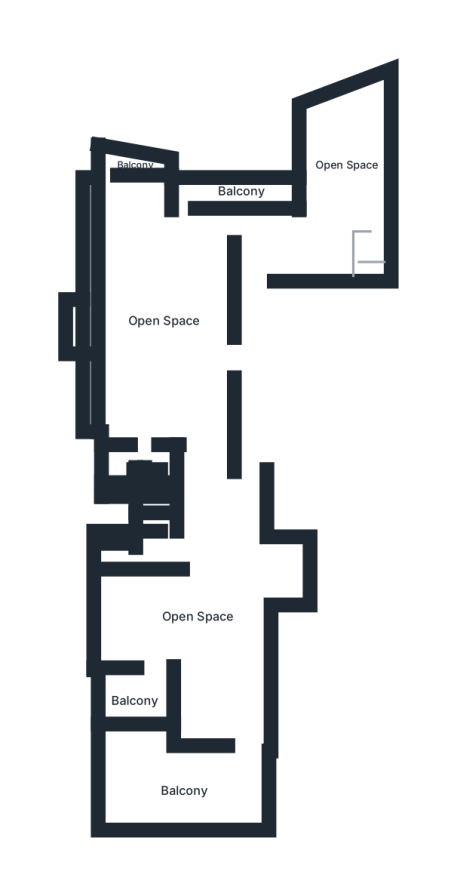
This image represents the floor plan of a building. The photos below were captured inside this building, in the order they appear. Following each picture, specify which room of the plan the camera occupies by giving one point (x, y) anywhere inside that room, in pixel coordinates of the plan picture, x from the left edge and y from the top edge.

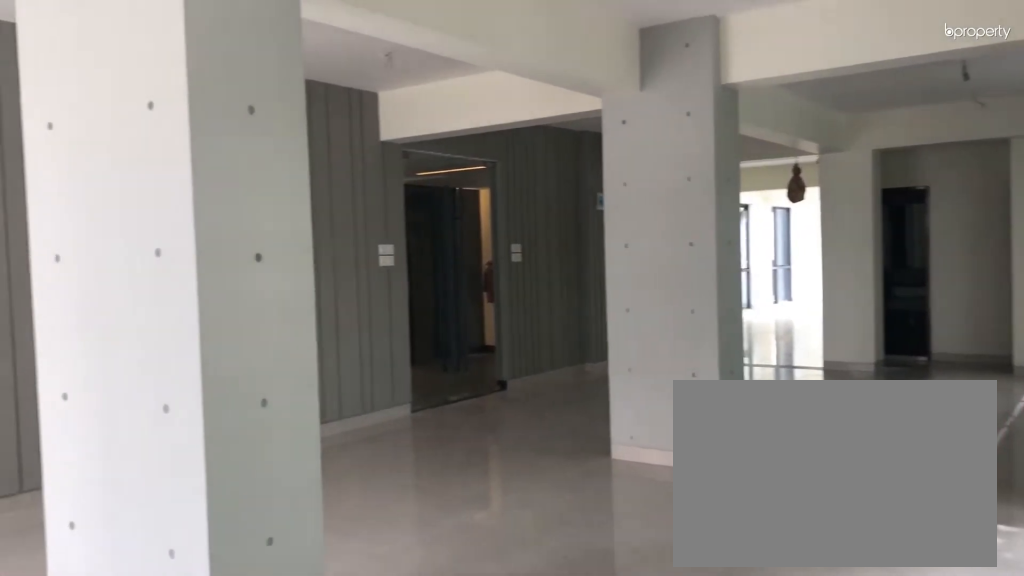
(171, 329)
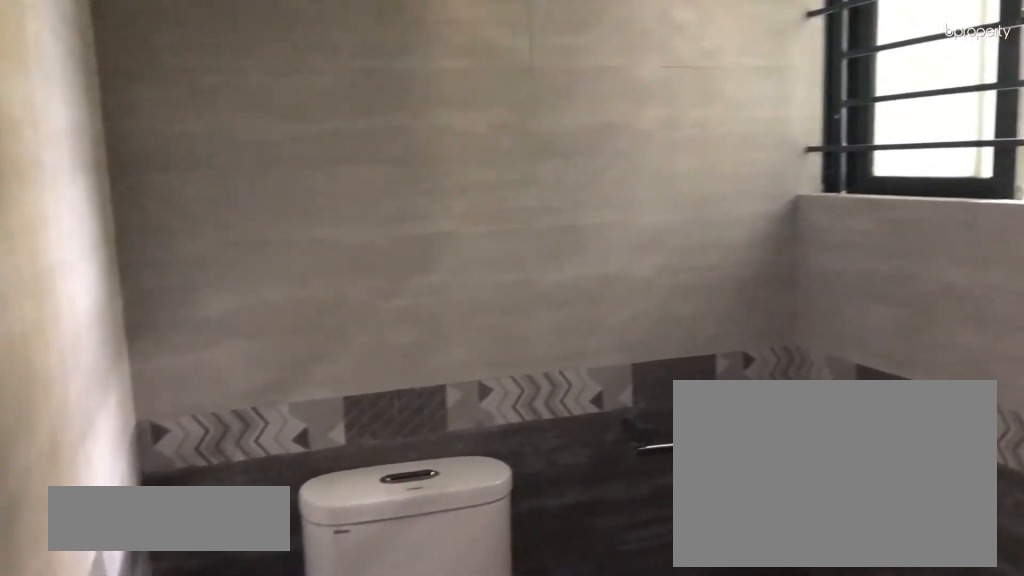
(116, 477)
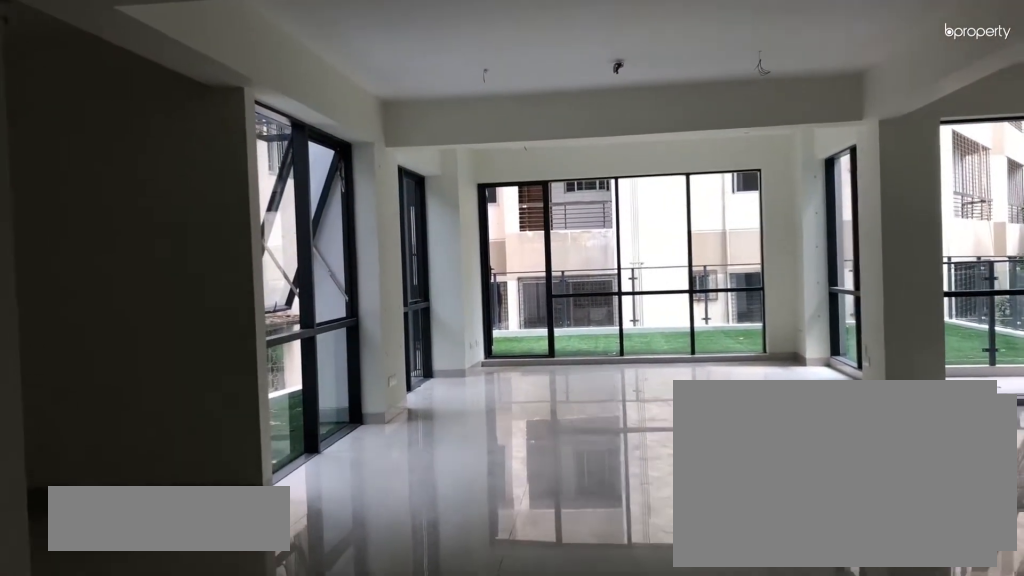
(194, 611)
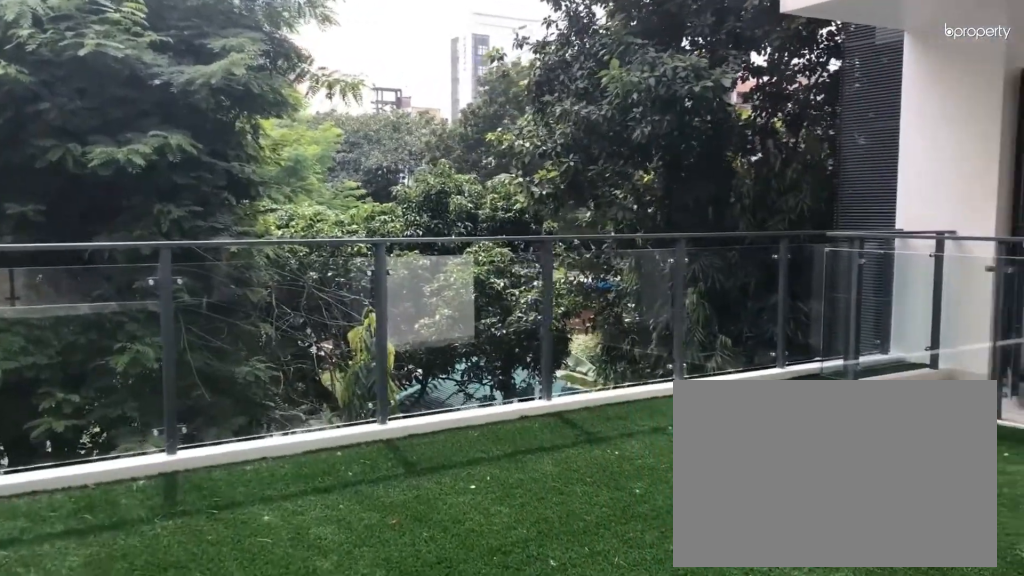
(176, 797)
